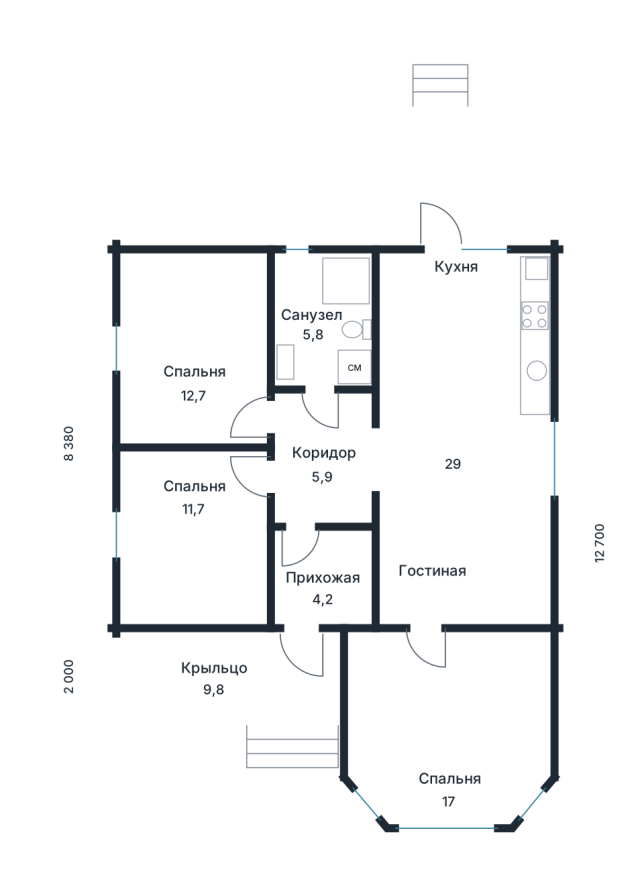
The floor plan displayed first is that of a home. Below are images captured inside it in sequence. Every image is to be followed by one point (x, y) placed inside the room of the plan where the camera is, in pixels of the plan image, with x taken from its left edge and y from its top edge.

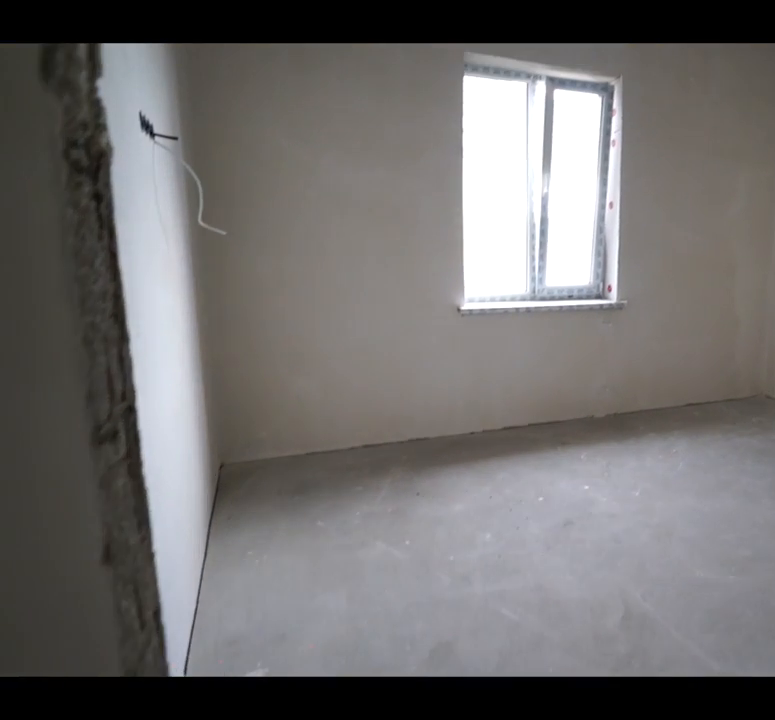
(195, 347)
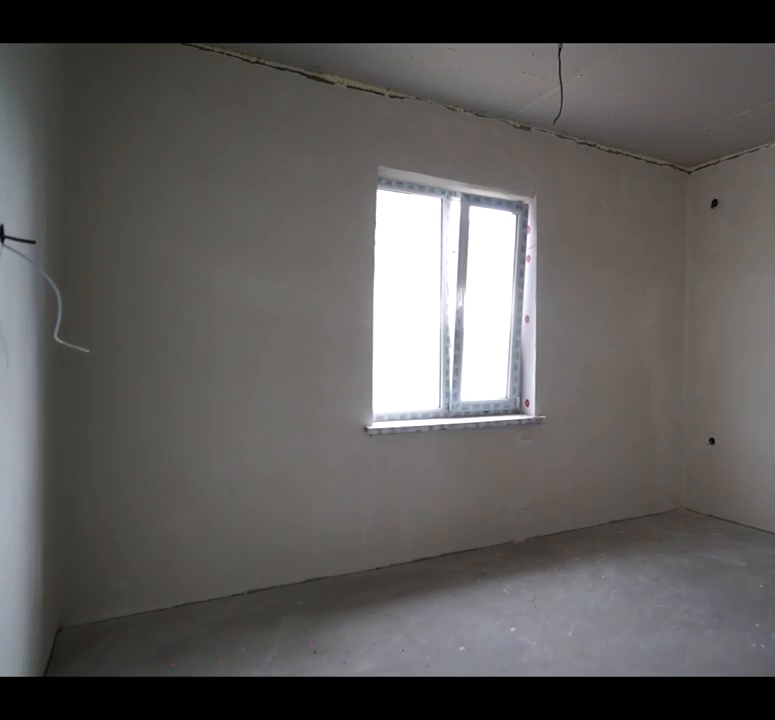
(195, 347)
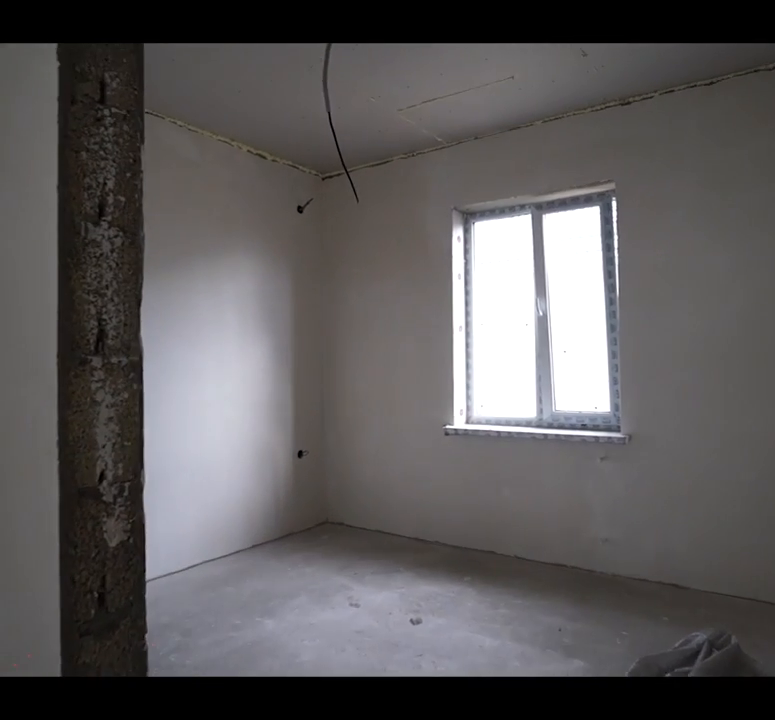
(192, 537)
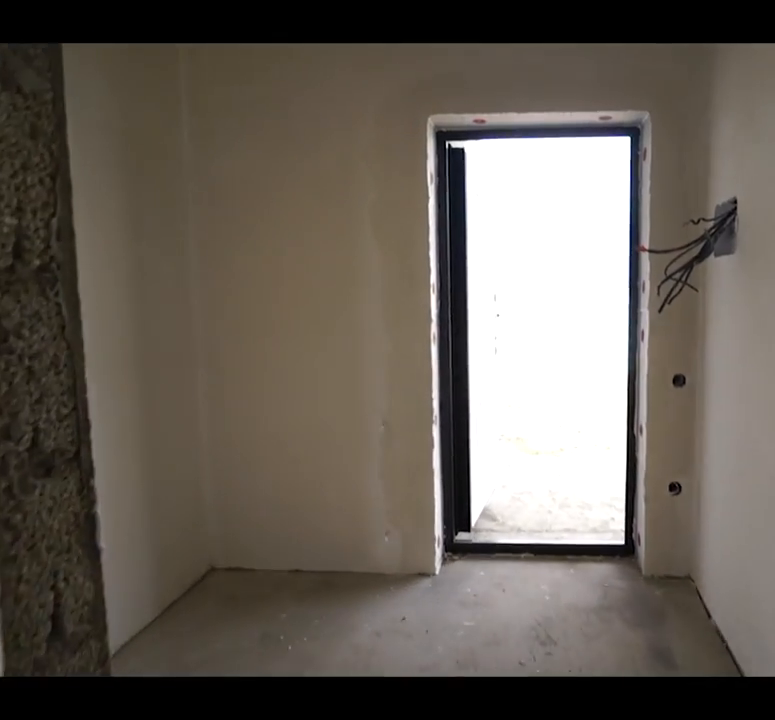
(323, 573)
